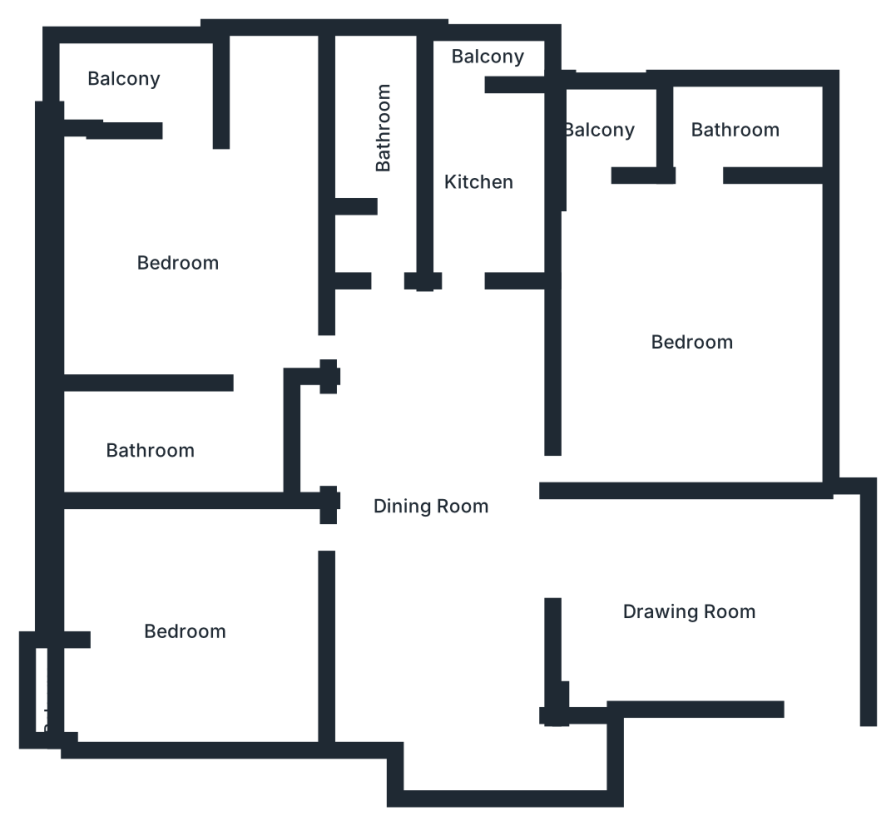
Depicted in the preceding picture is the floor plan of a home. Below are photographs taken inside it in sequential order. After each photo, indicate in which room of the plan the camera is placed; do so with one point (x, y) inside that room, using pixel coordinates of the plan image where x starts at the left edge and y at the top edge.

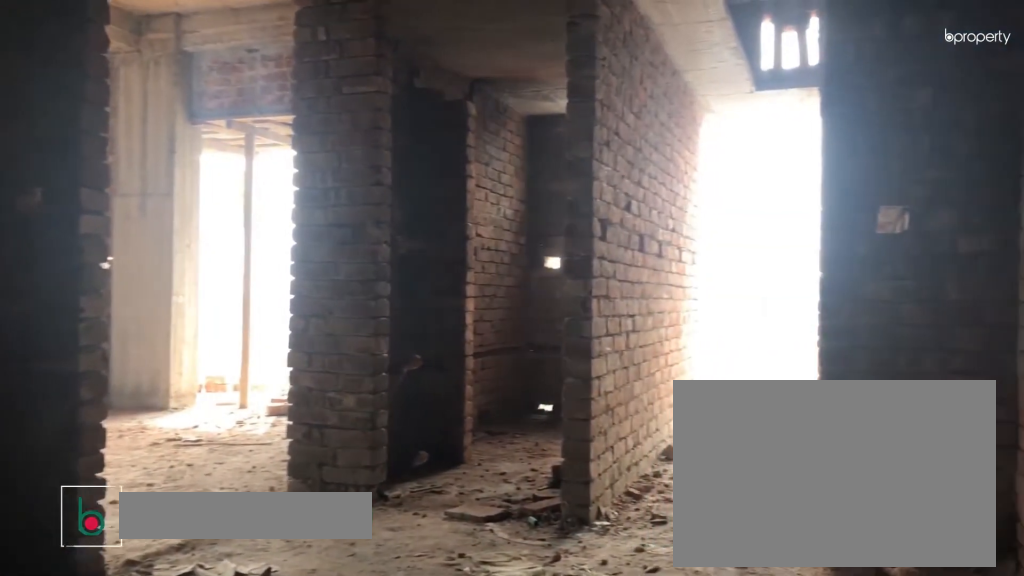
(434, 514)
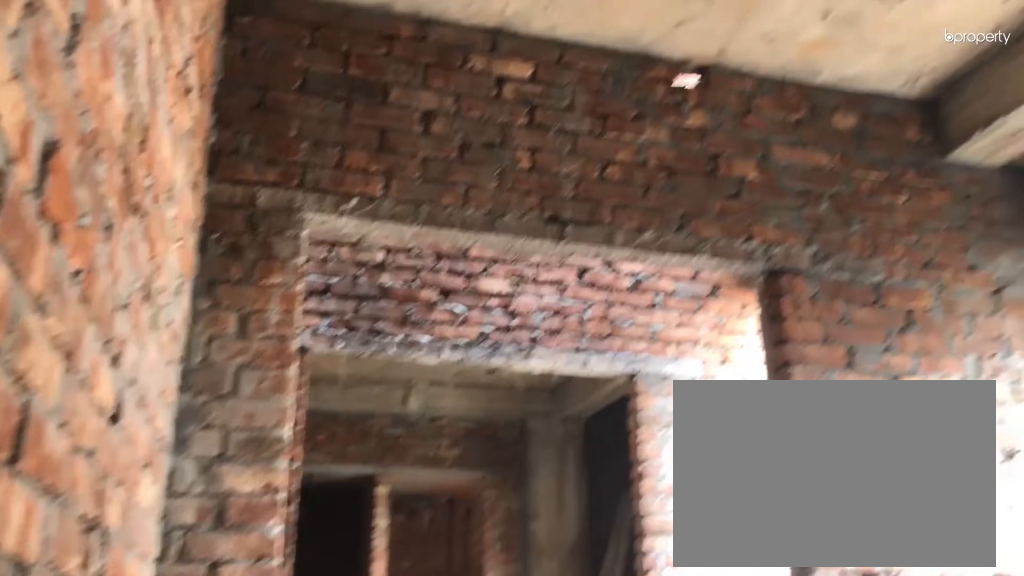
(188, 629)
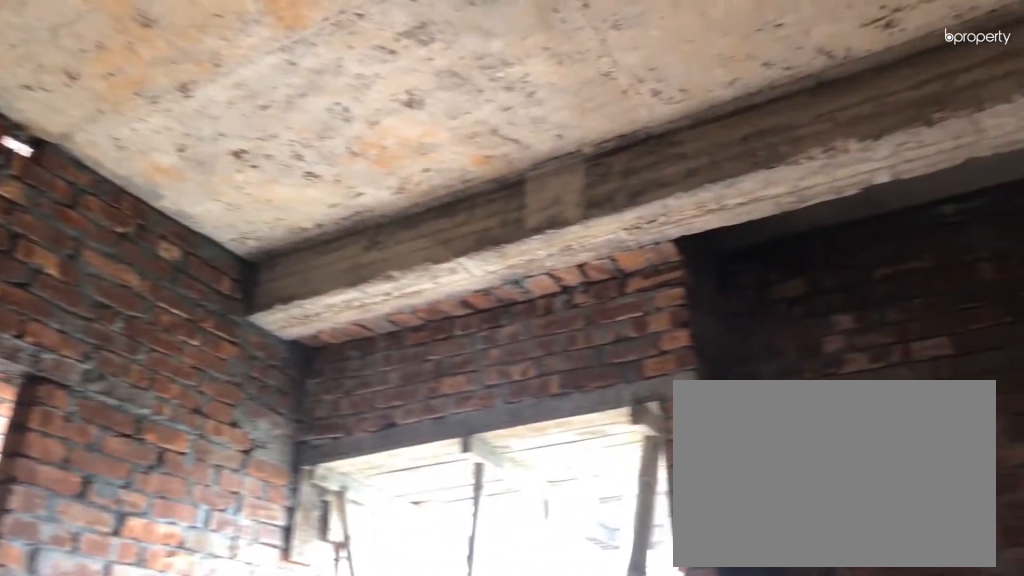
(188, 629)
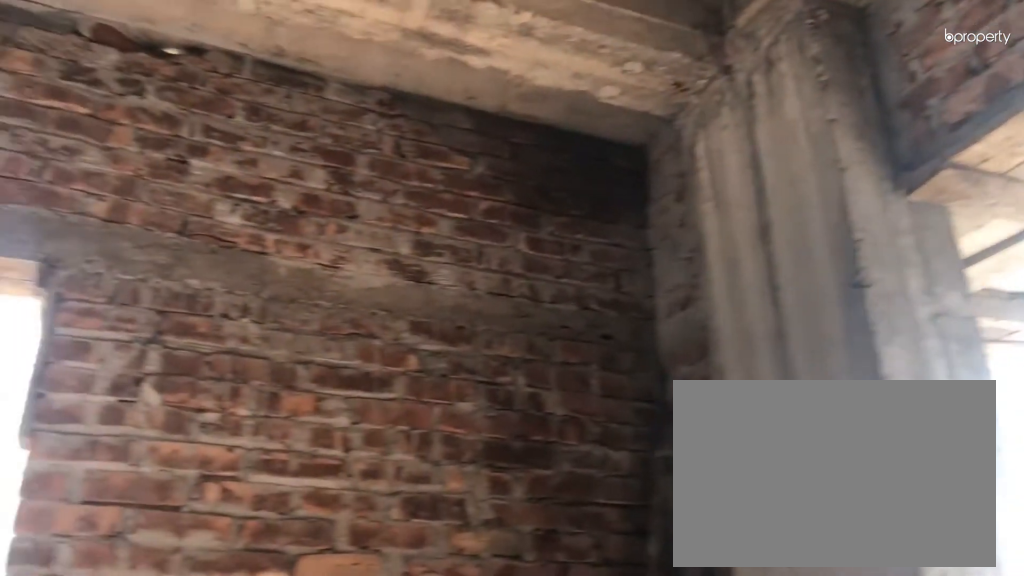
(185, 261)
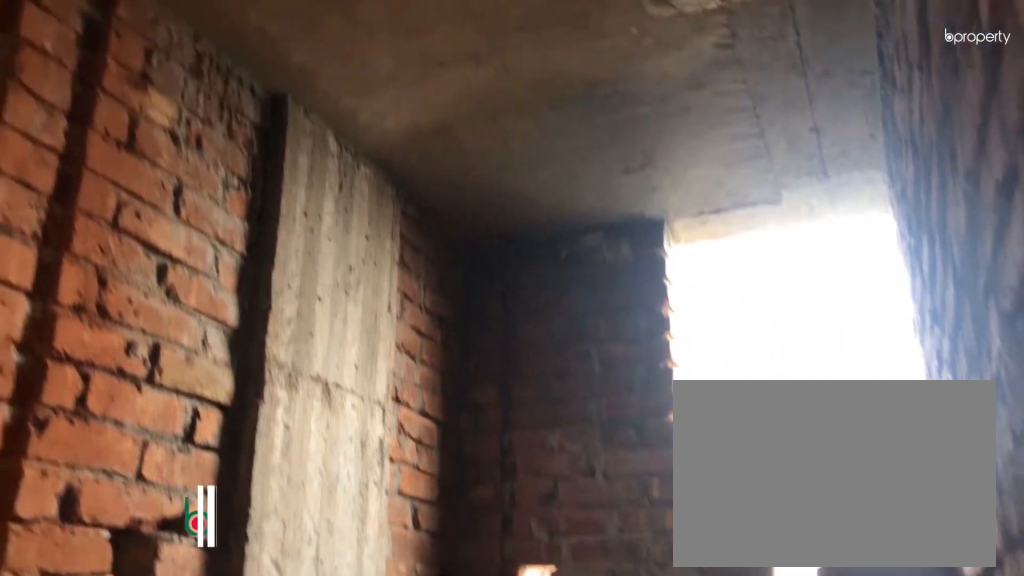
(157, 443)
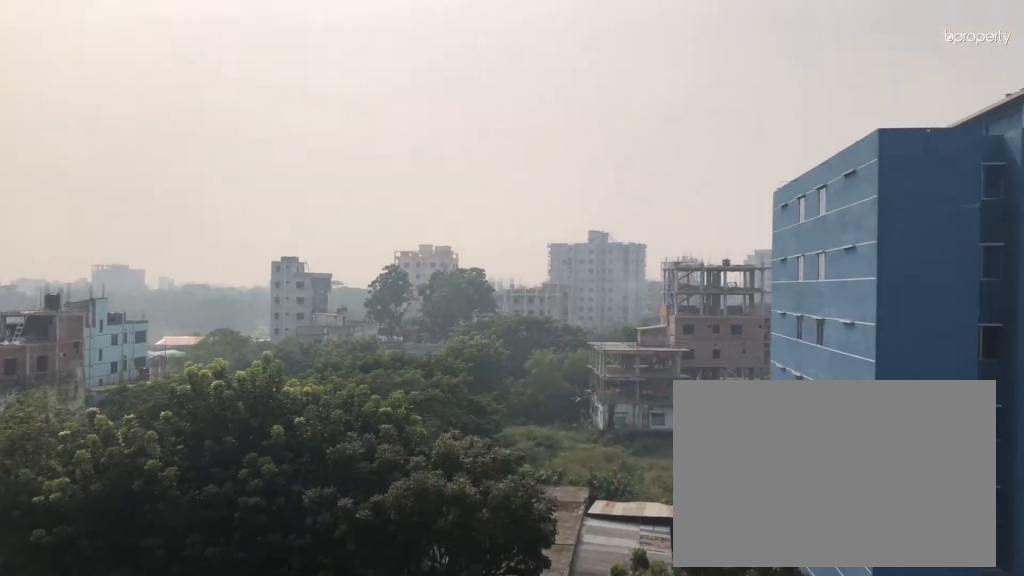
(120, 66)
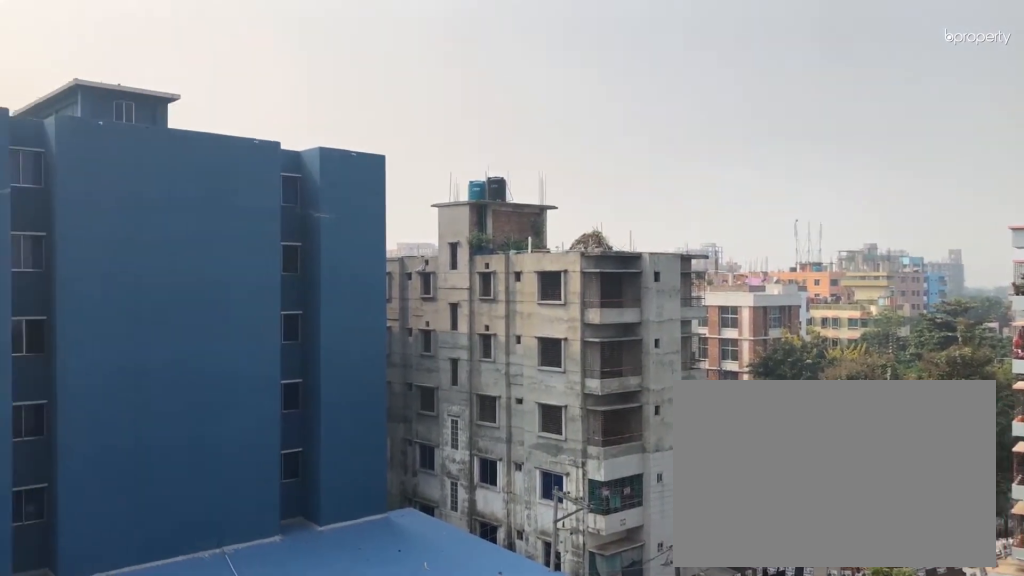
(592, 124)
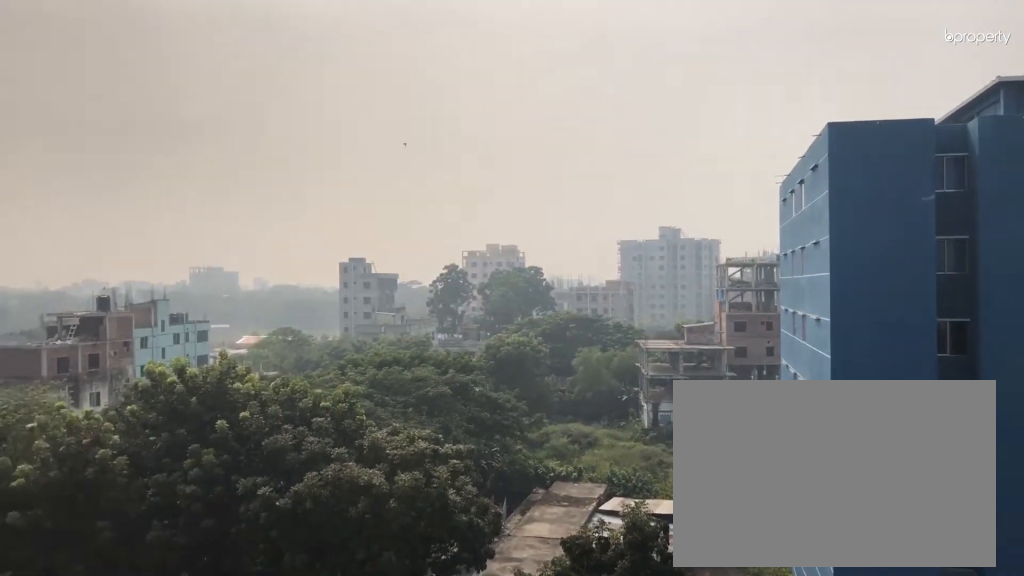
(592, 124)
